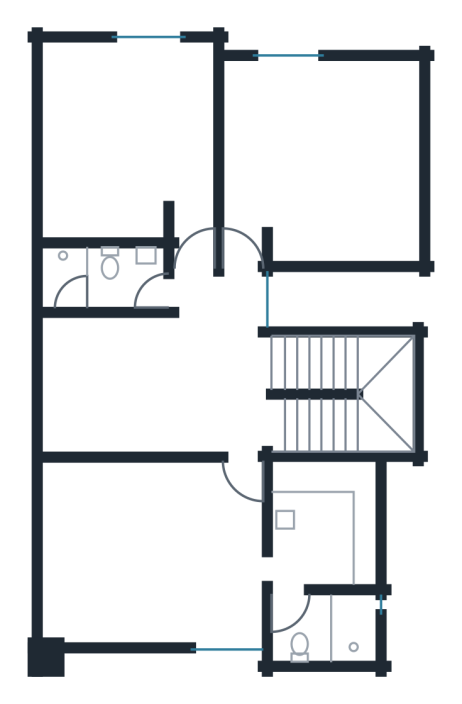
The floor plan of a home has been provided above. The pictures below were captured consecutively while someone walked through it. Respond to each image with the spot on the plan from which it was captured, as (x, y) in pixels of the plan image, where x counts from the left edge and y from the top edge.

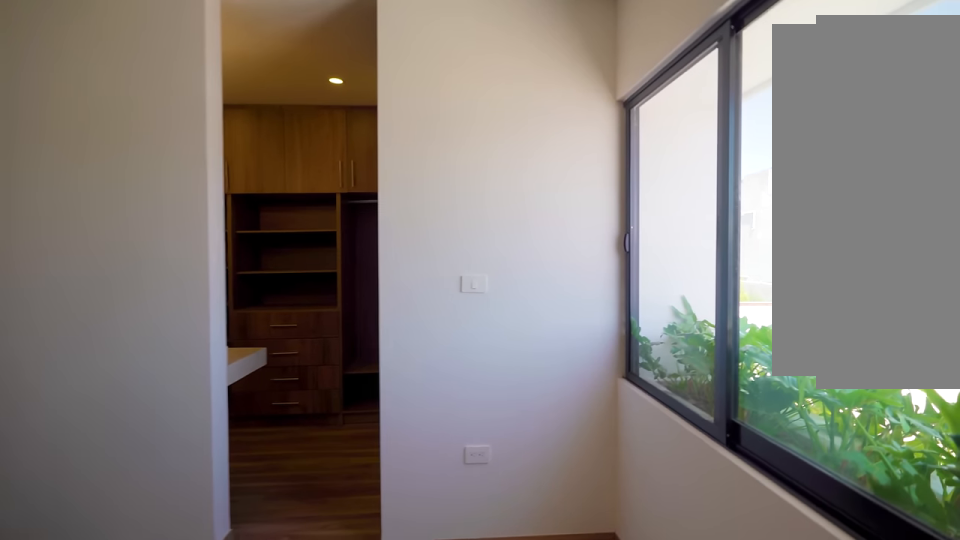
(92, 620)
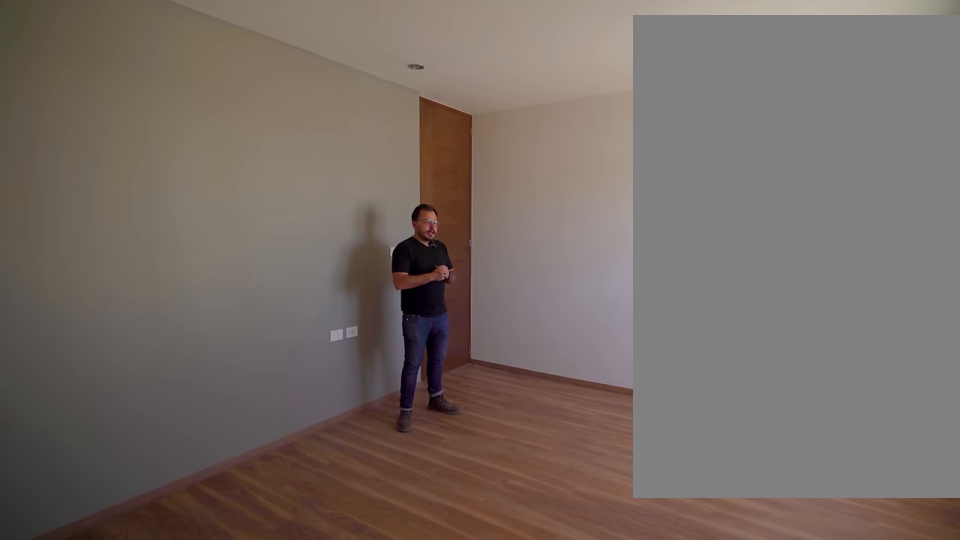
(69, 618)
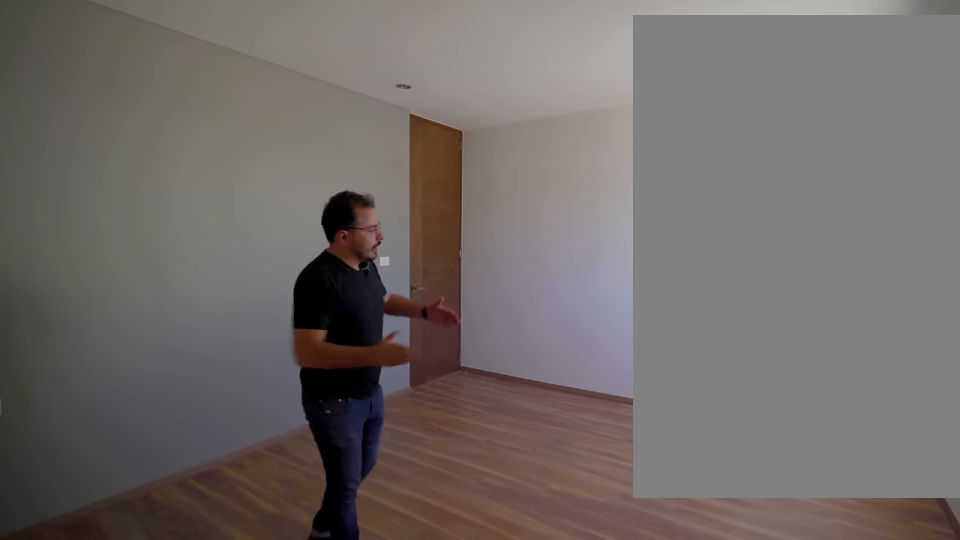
(68, 615)
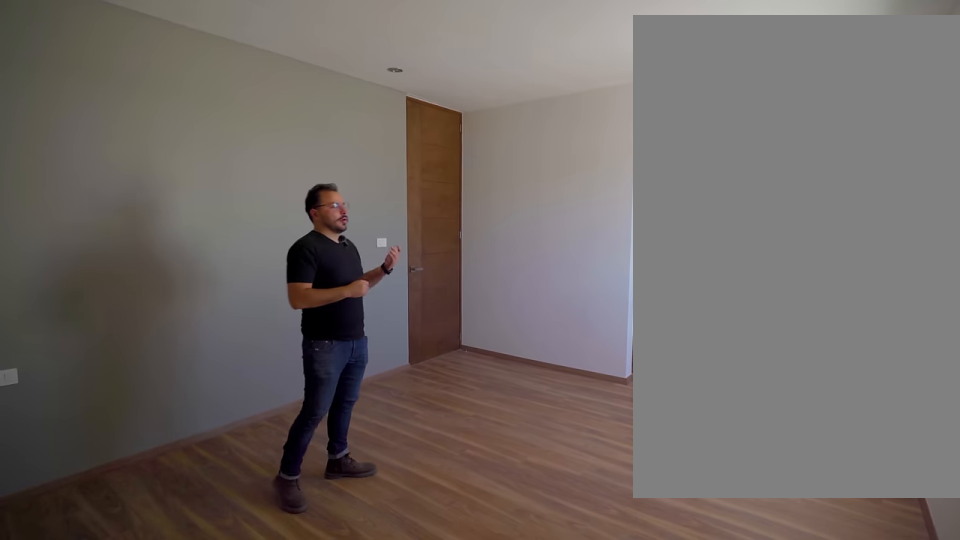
(66, 616)
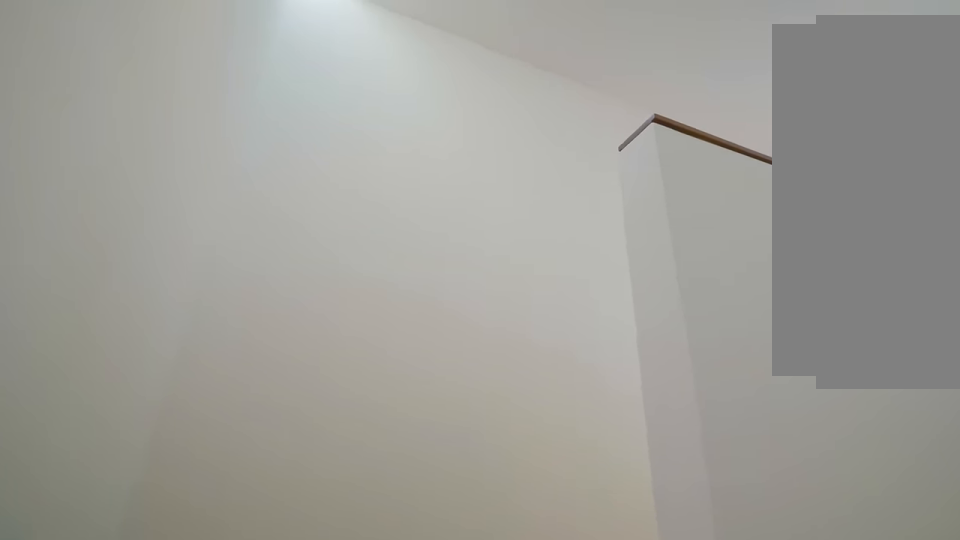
(374, 363)
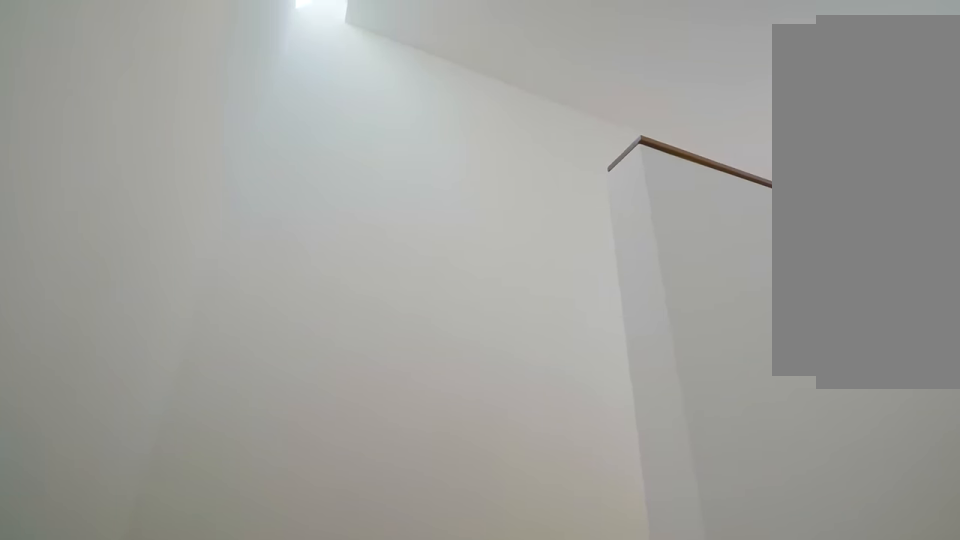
(376, 364)
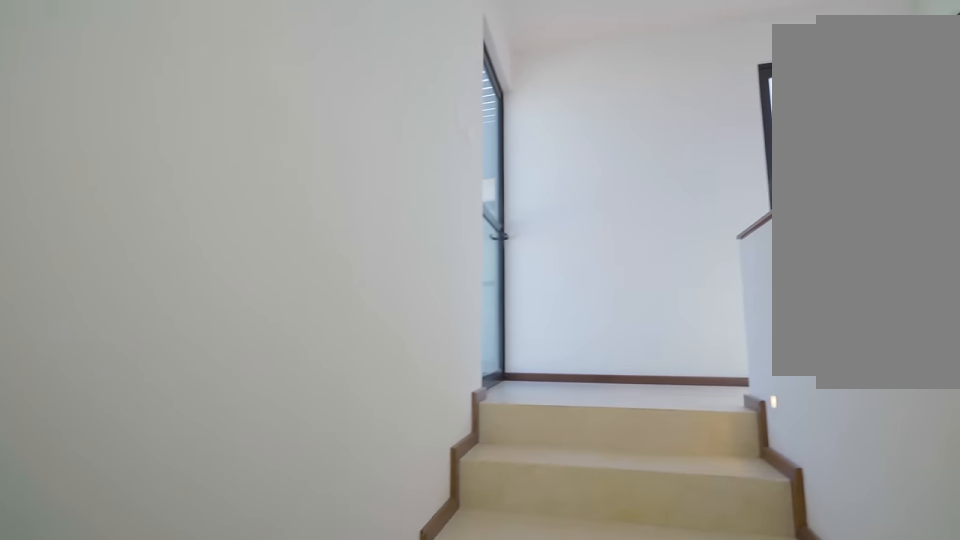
(382, 397)
